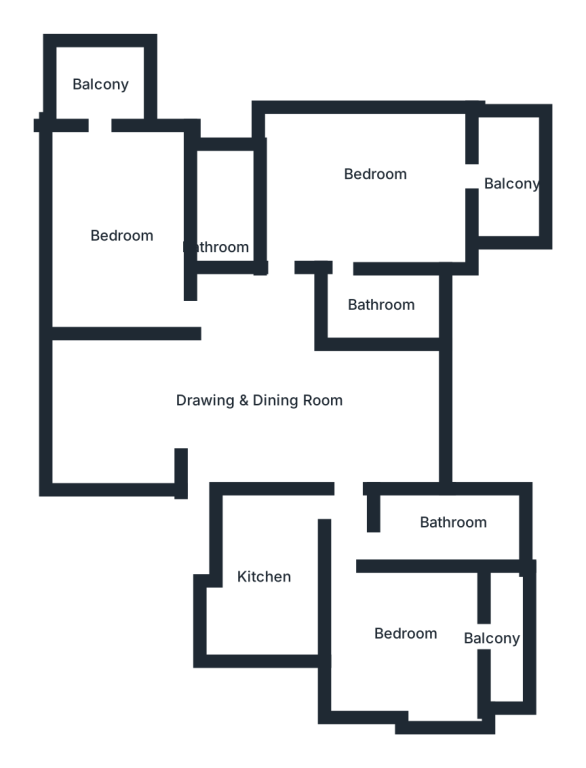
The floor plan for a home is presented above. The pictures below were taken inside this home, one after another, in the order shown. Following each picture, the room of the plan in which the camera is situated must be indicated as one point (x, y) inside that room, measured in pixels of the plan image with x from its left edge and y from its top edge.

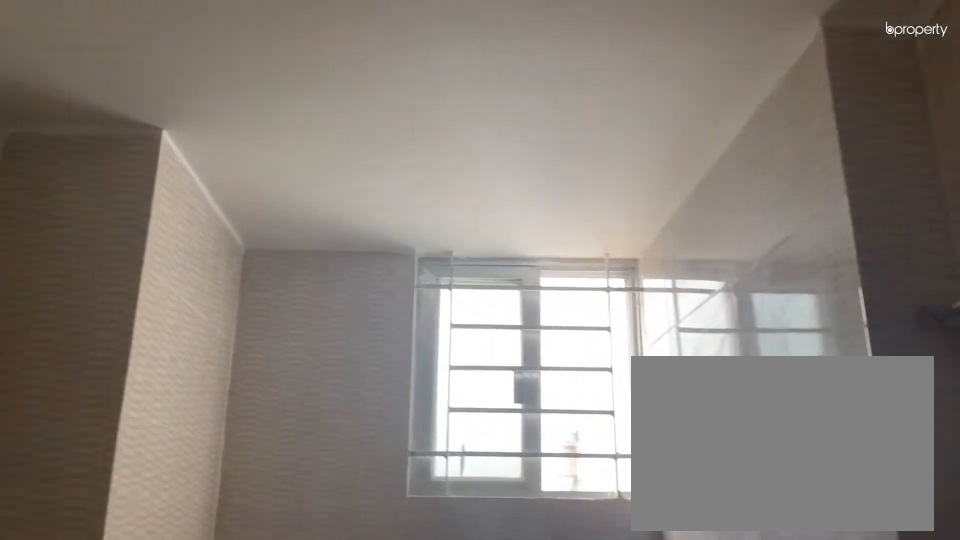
(434, 523)
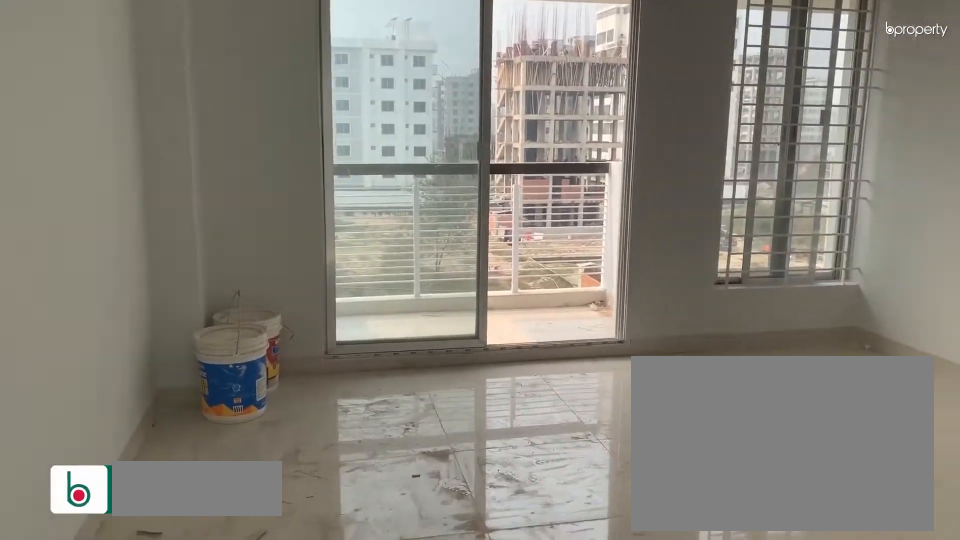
(364, 201)
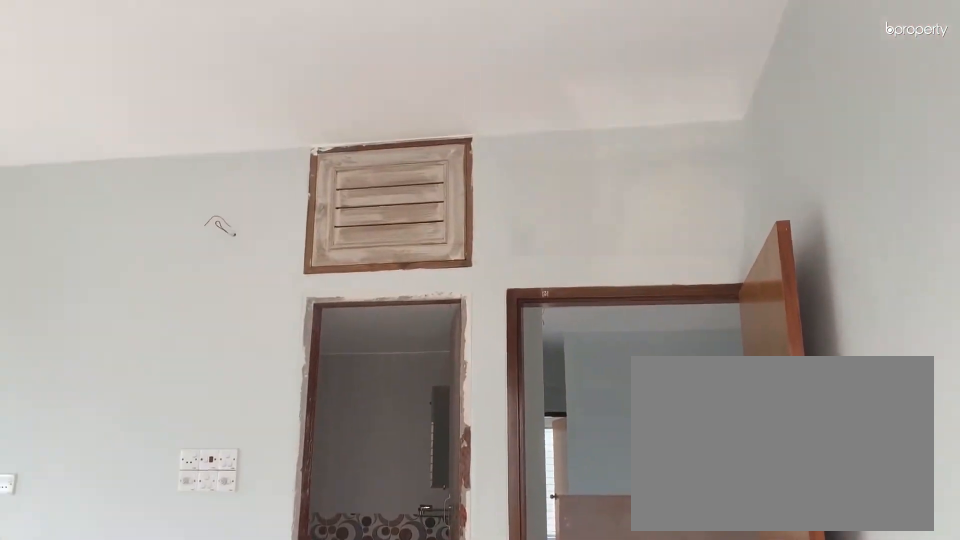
(355, 209)
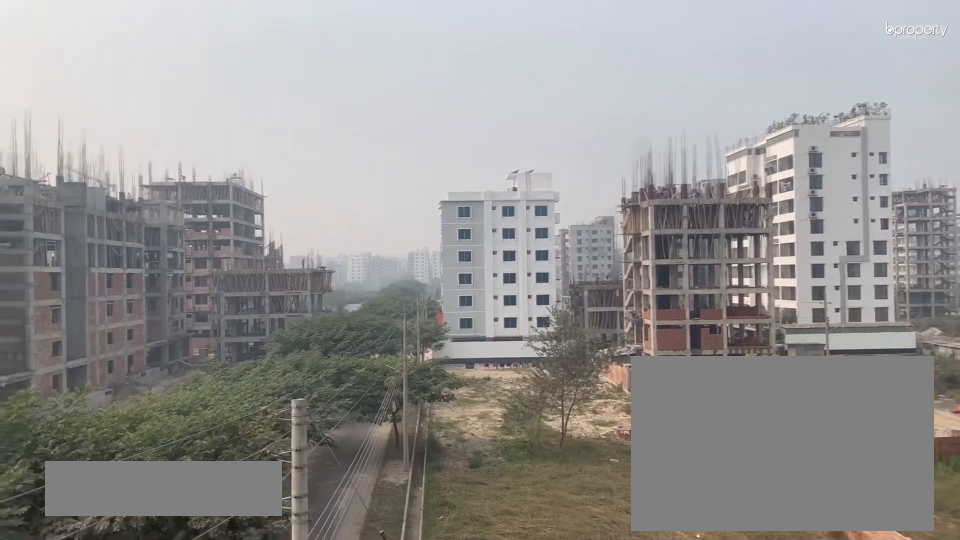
(512, 182)
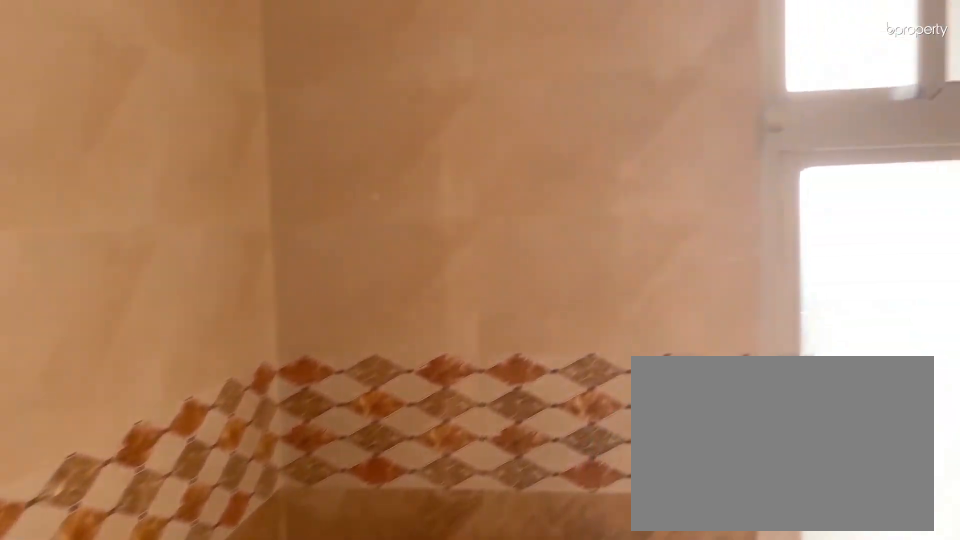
(229, 219)
